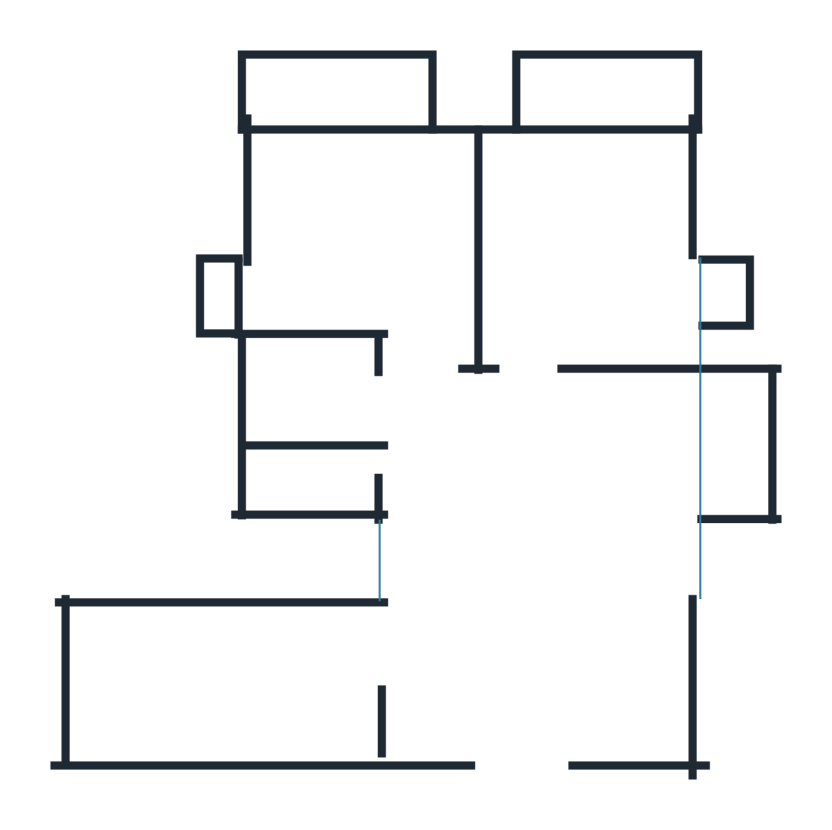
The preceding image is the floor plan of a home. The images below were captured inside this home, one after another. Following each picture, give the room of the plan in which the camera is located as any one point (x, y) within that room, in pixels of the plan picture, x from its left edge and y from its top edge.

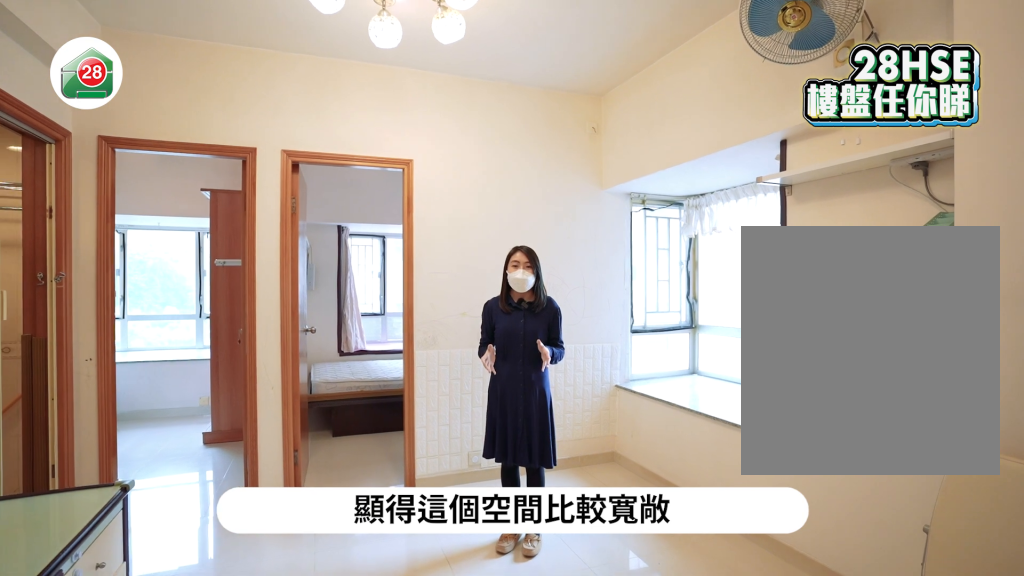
(543, 567)
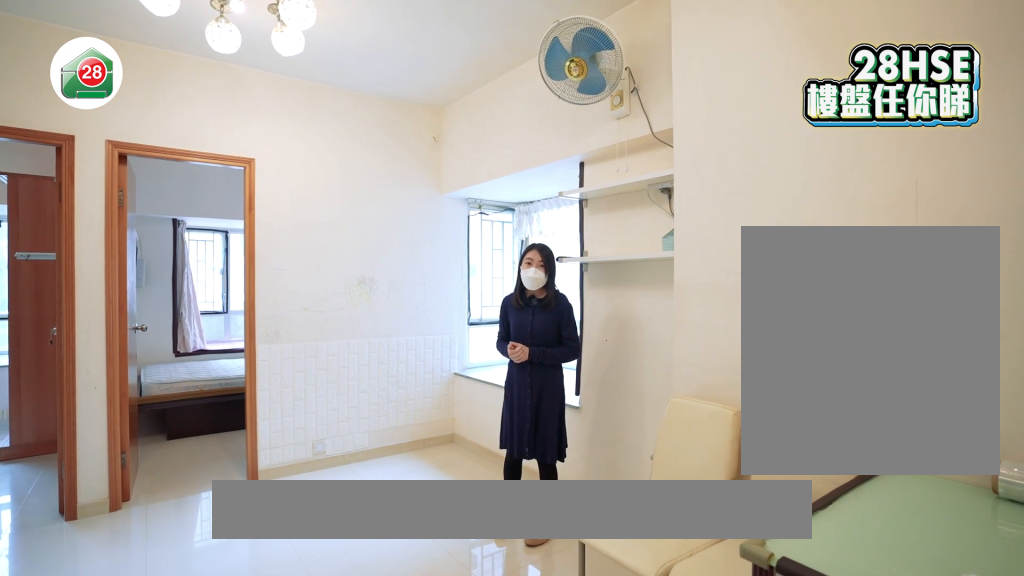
(543, 567)
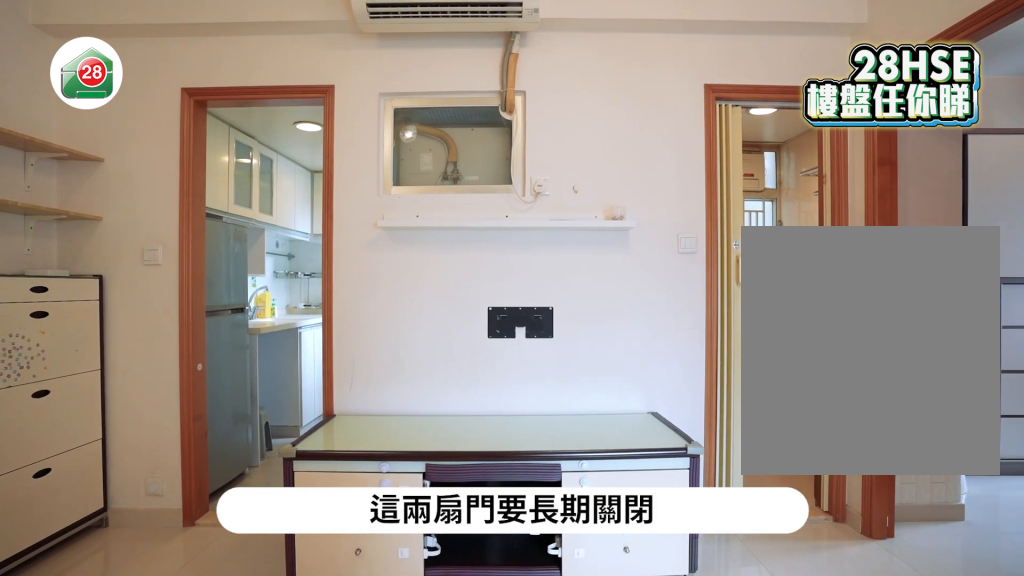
(541, 584)
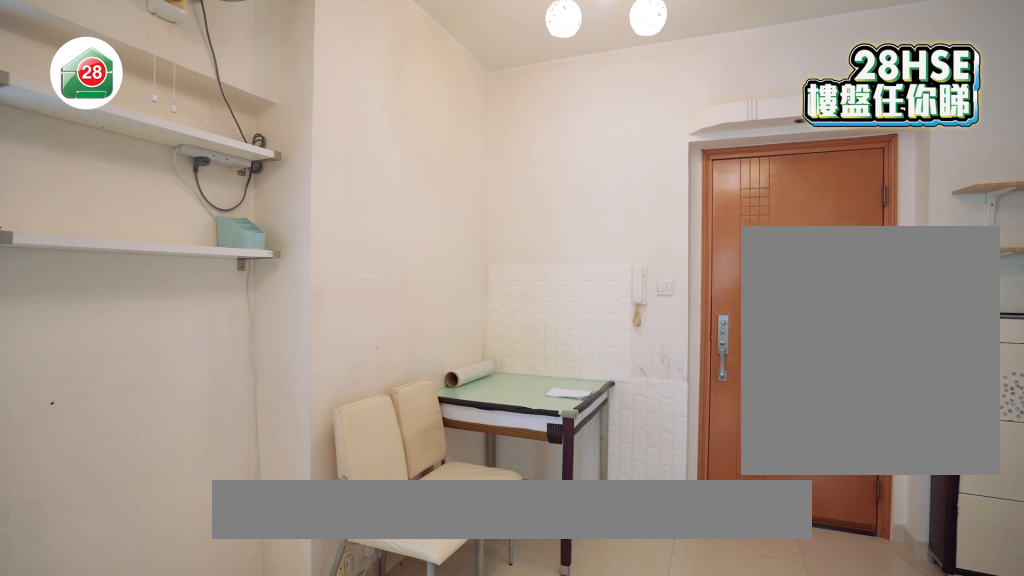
(542, 617)
